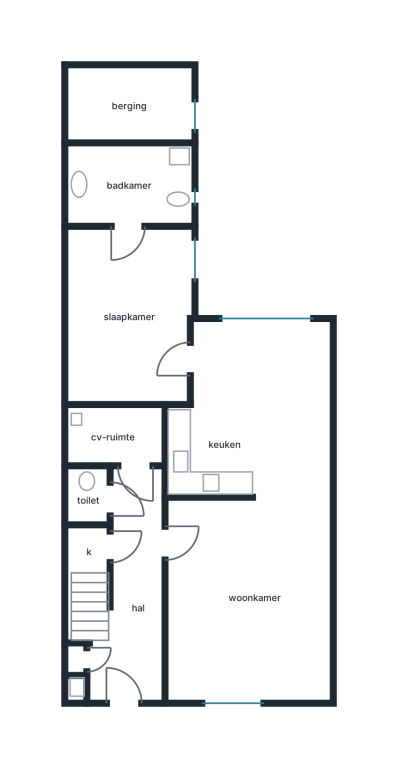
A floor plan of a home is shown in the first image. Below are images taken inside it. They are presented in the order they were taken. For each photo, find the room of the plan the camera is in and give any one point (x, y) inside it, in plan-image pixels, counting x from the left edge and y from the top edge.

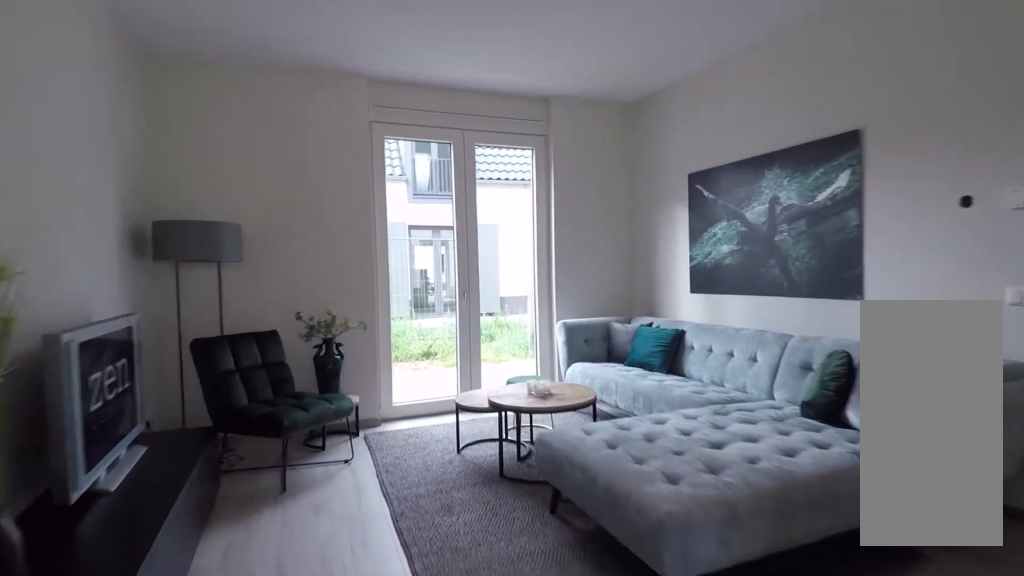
(246, 599)
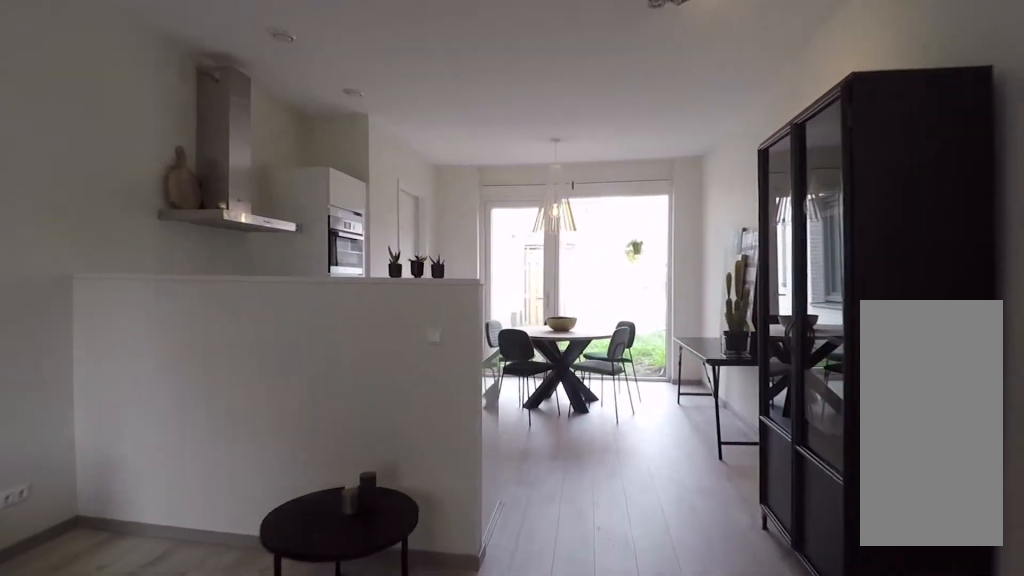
(248, 599)
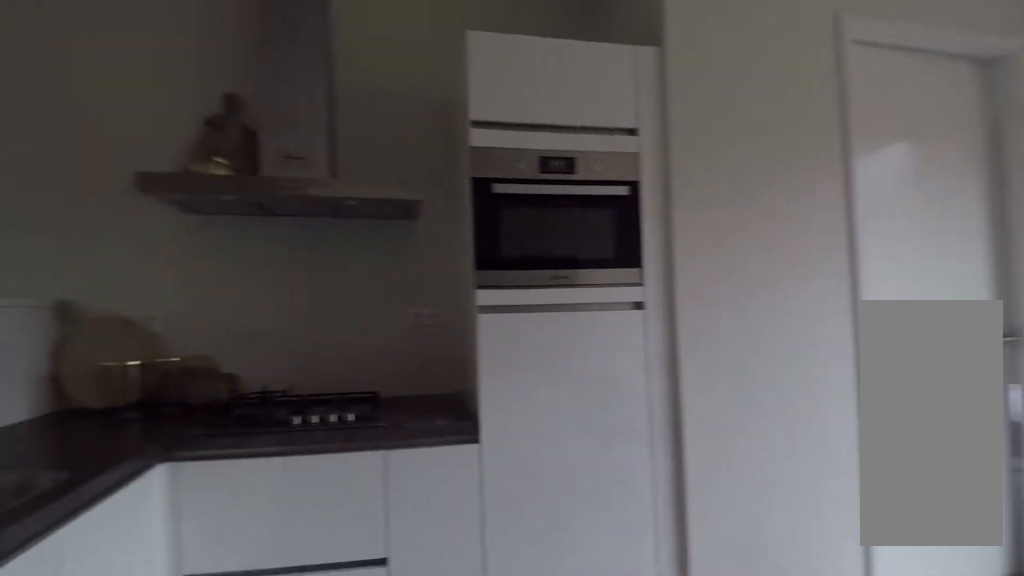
(256, 347)
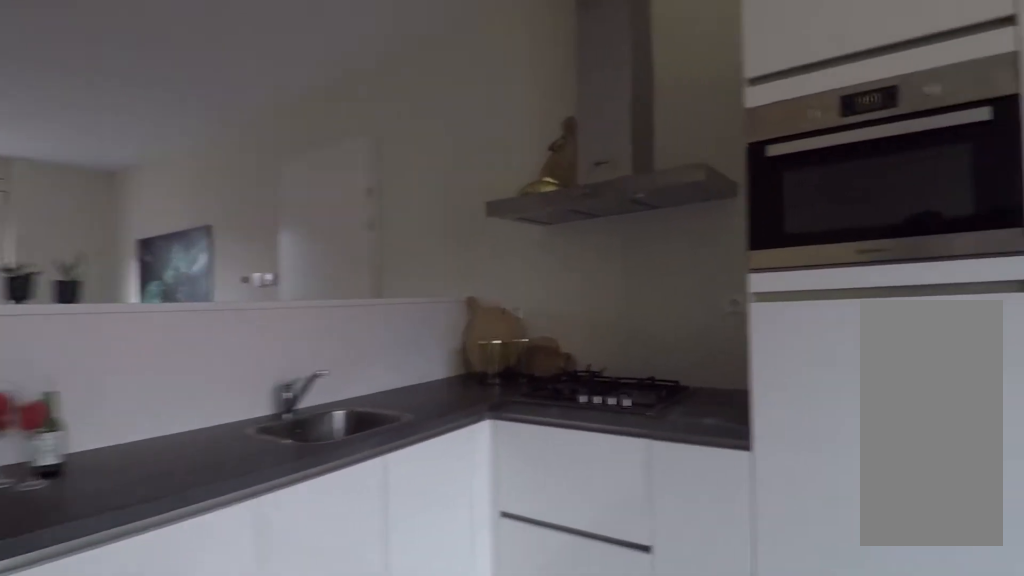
(256, 347)
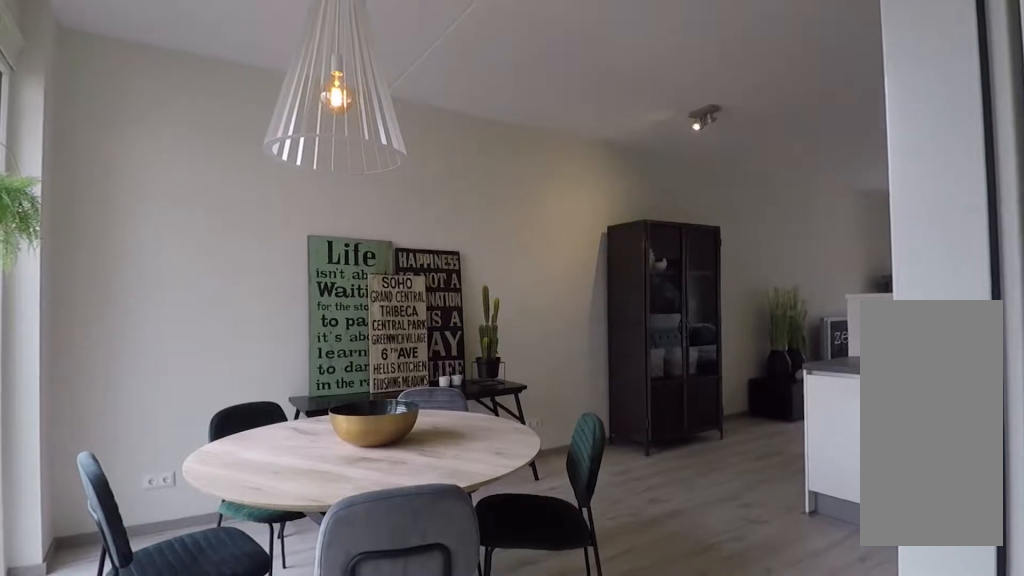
(256, 347)
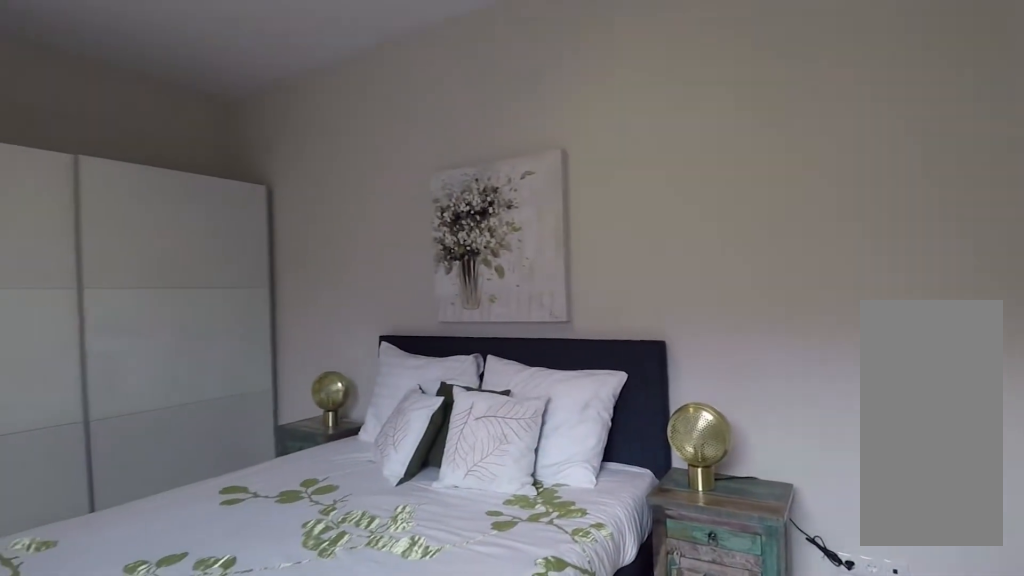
(127, 302)
